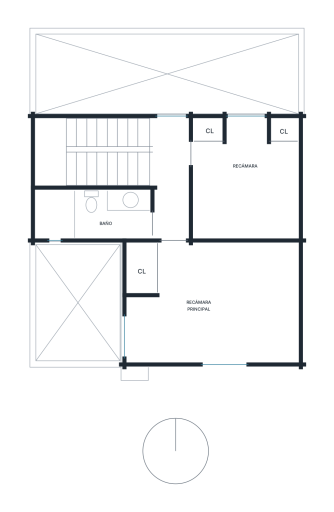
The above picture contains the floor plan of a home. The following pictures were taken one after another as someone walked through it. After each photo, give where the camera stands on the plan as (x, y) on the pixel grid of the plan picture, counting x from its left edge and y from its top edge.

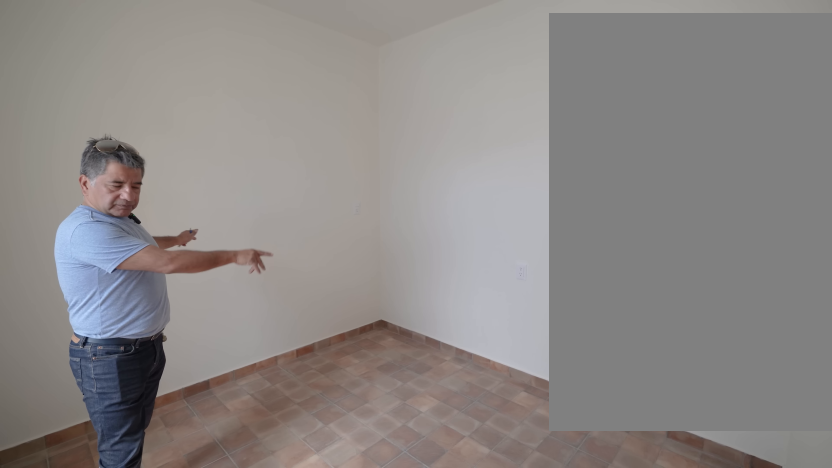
(206, 158)
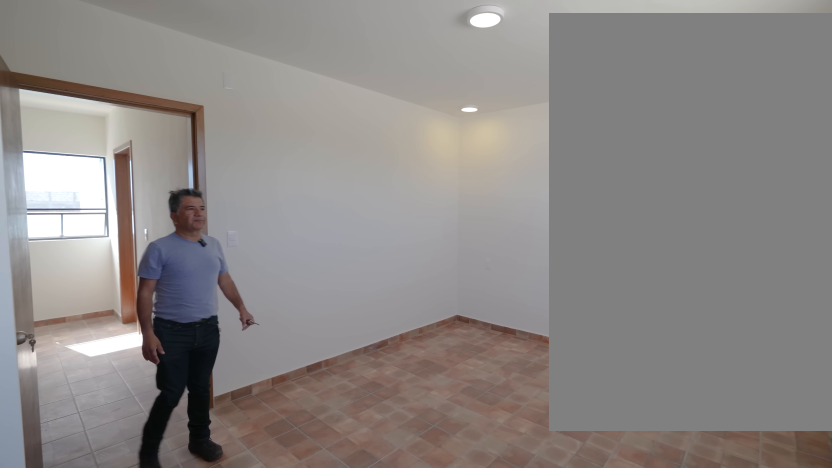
(194, 291)
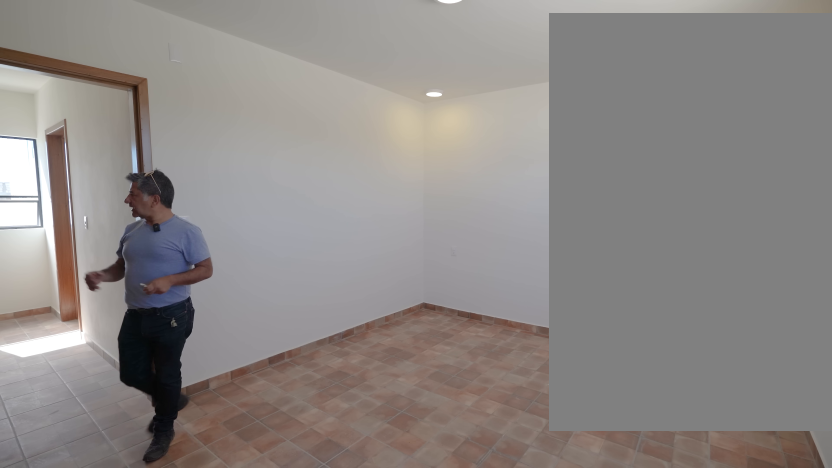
(175, 298)
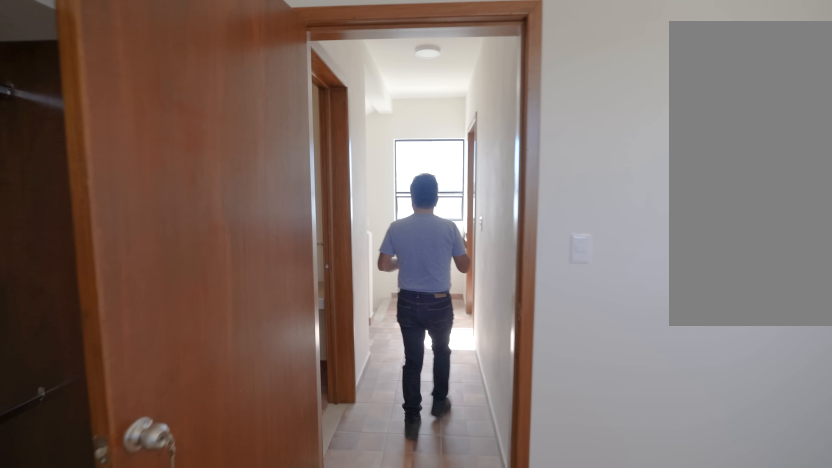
(174, 298)
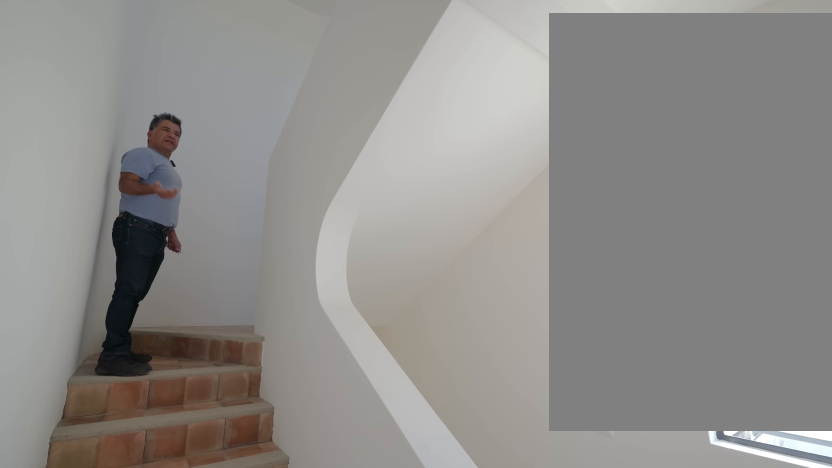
(164, 167)
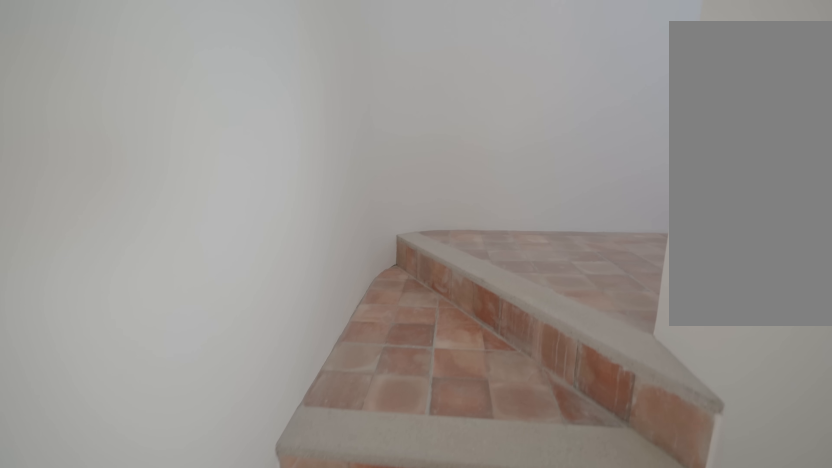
(144, 169)
